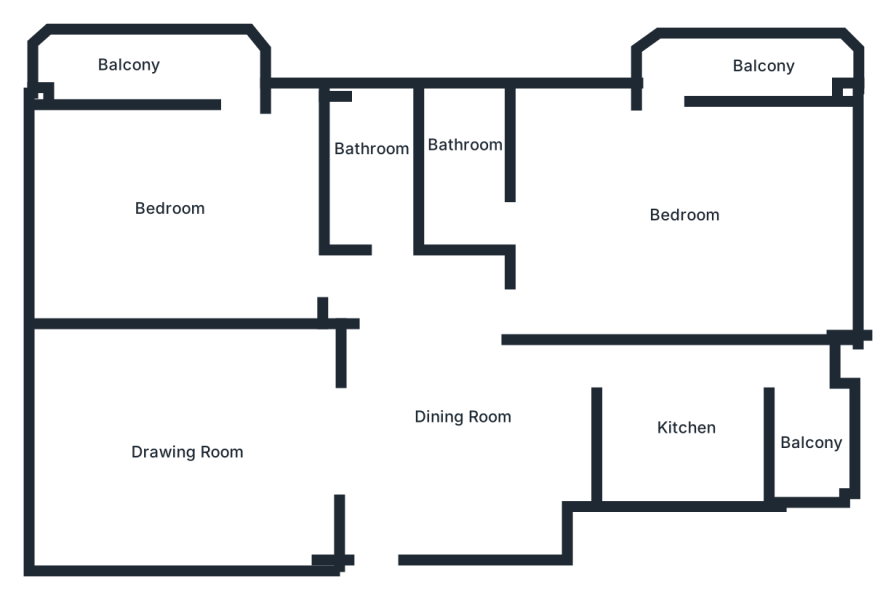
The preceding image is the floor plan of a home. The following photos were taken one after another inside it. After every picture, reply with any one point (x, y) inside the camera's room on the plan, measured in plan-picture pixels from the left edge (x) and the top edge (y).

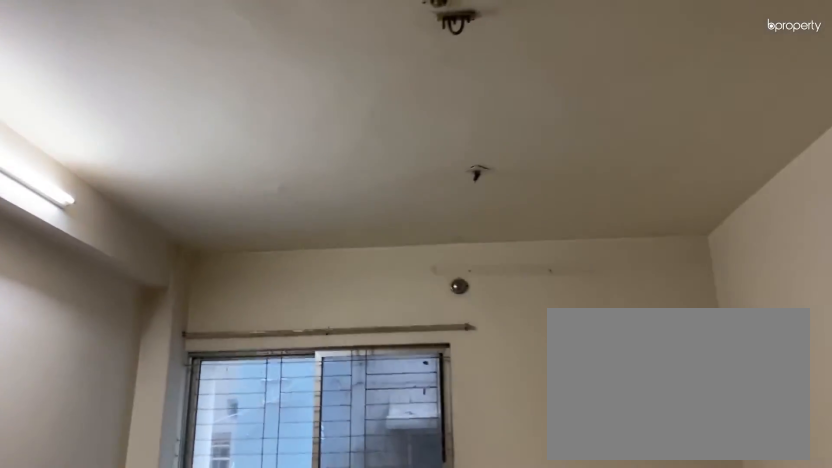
(177, 439)
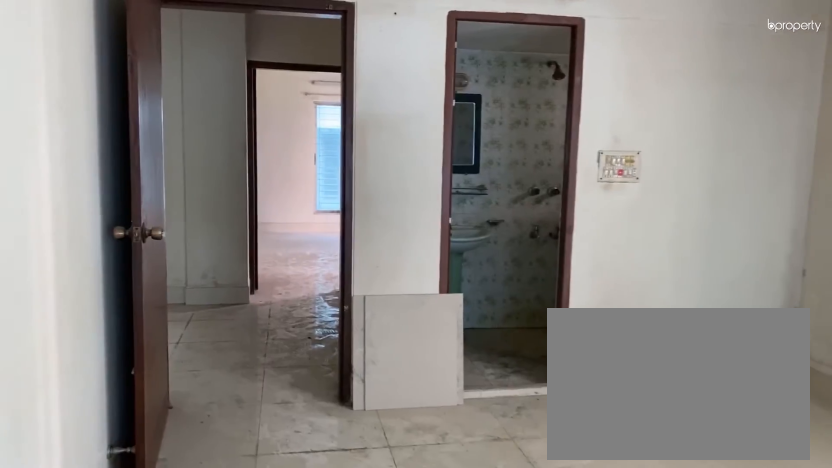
(685, 204)
